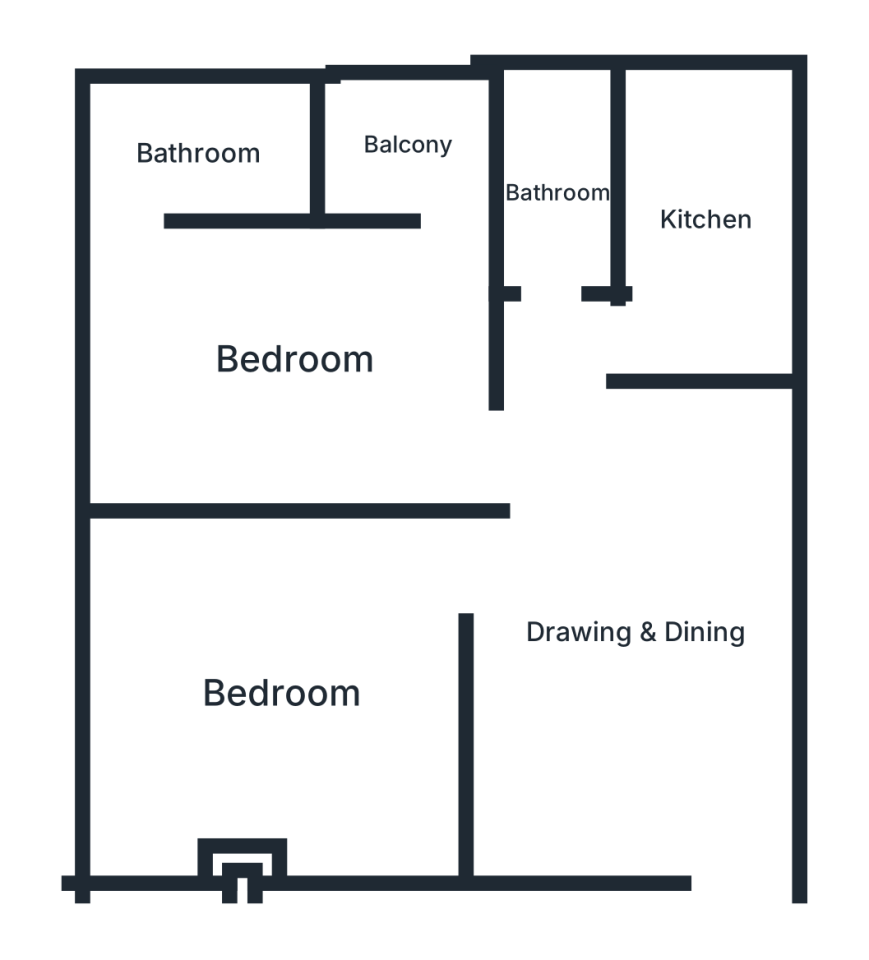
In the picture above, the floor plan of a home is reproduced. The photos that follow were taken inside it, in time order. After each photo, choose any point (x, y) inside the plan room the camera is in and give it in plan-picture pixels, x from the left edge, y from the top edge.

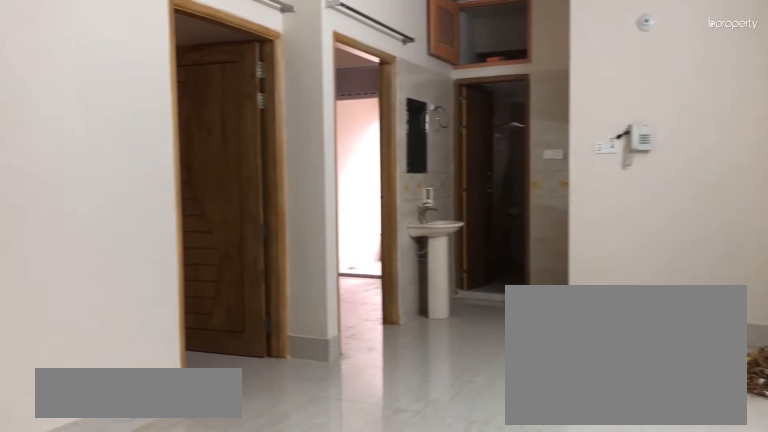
(634, 635)
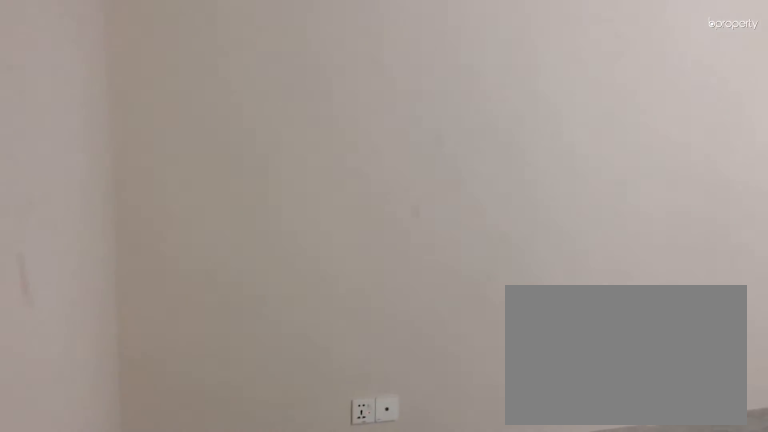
(634, 635)
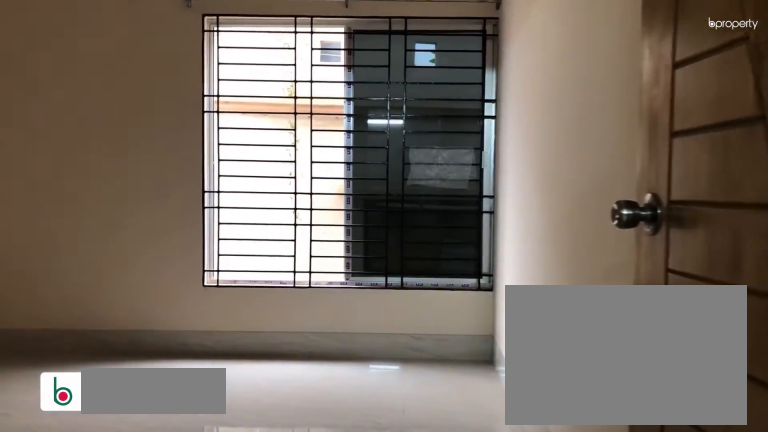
(279, 691)
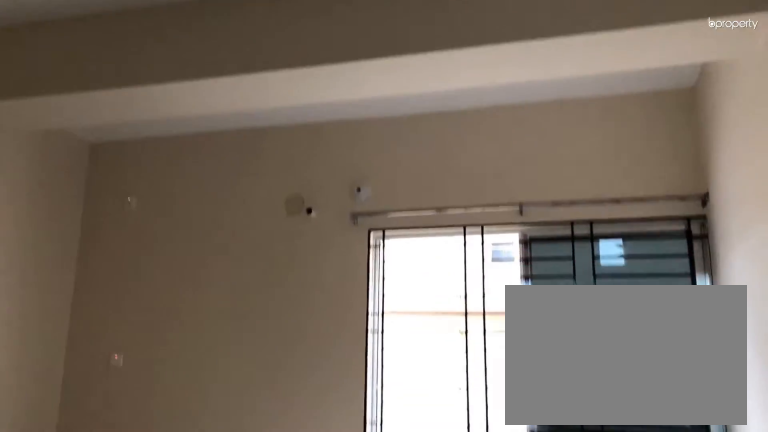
(279, 692)
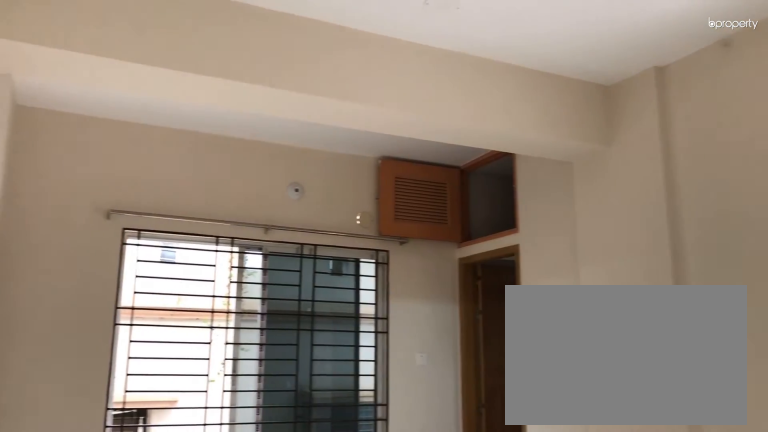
(297, 353)
